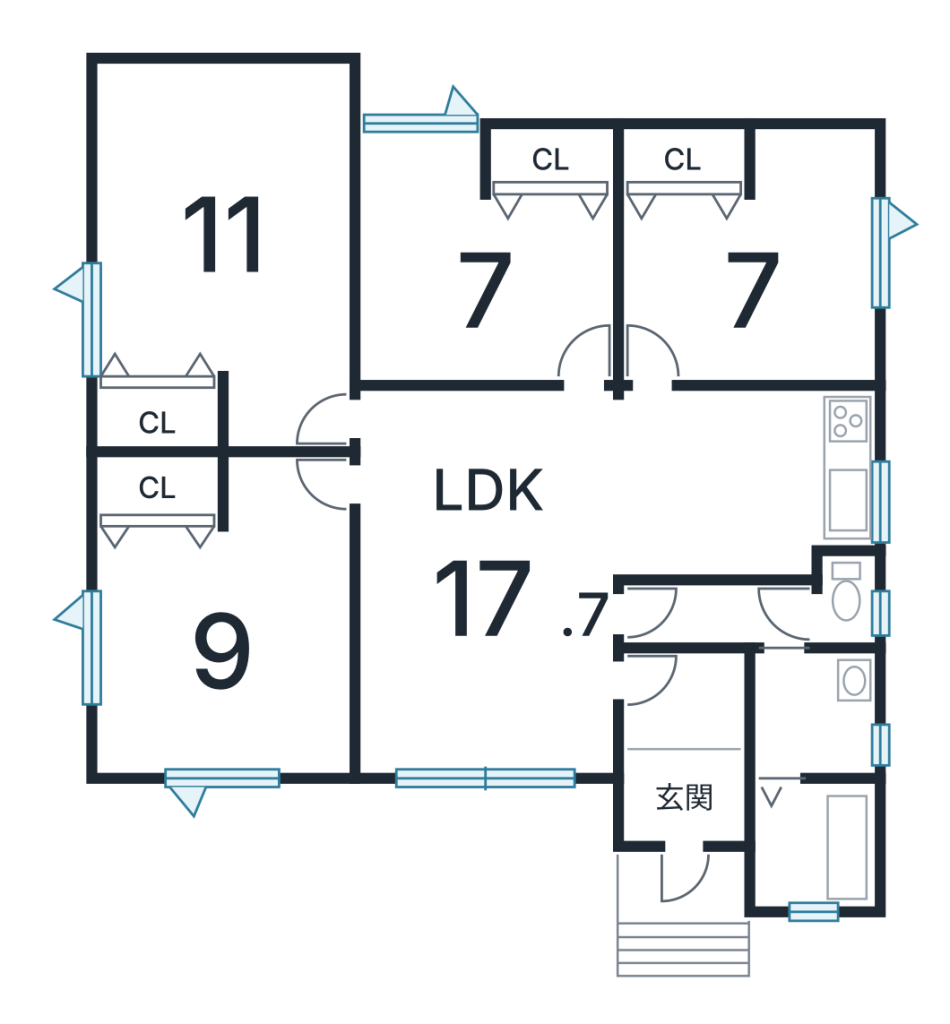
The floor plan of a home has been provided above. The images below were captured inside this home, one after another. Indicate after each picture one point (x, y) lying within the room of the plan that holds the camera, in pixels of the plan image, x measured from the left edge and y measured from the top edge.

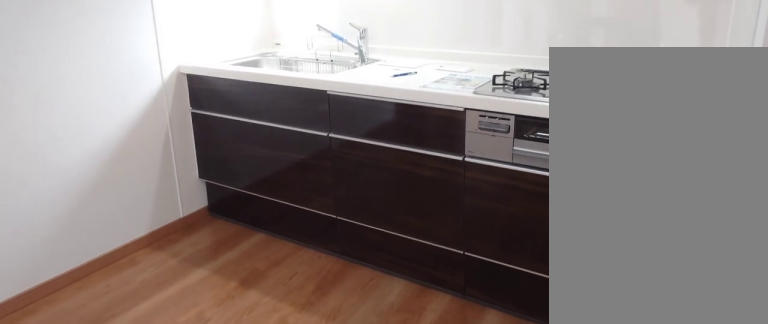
(716, 493)
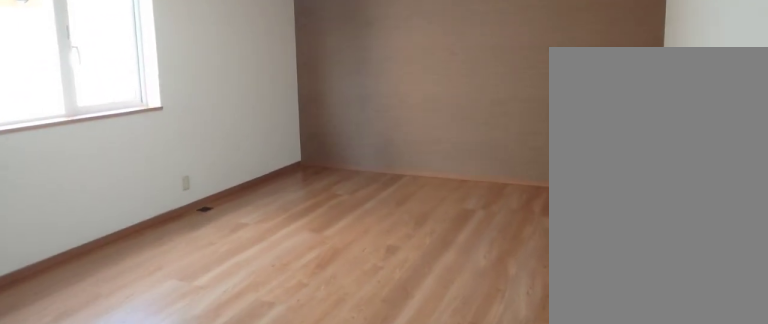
(214, 246)
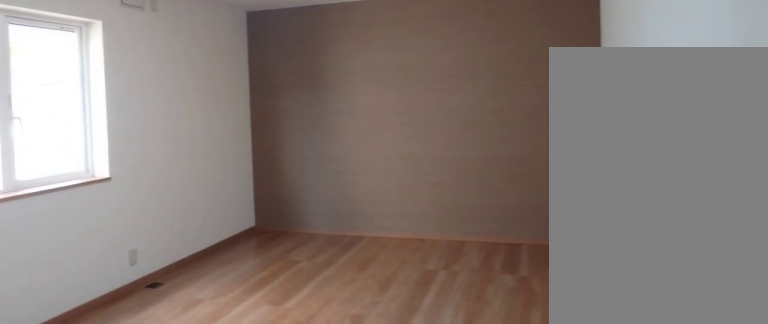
(214, 246)
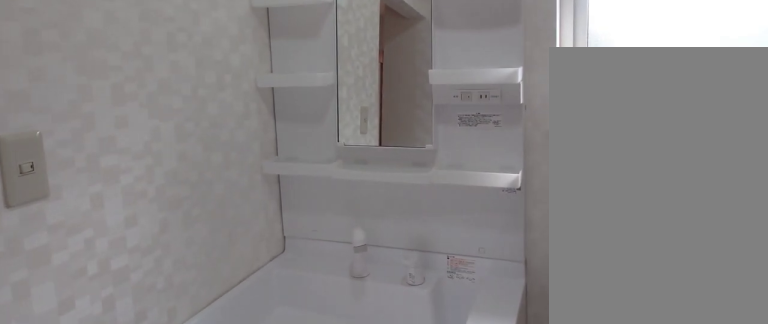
(806, 724)
